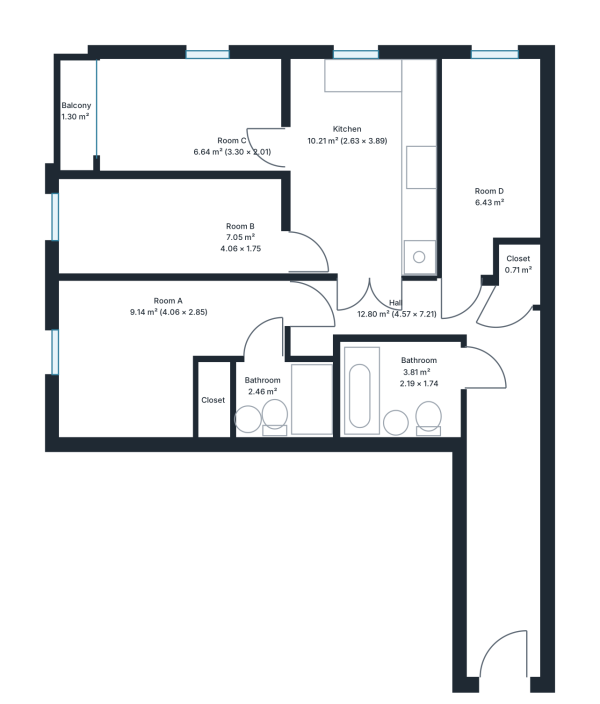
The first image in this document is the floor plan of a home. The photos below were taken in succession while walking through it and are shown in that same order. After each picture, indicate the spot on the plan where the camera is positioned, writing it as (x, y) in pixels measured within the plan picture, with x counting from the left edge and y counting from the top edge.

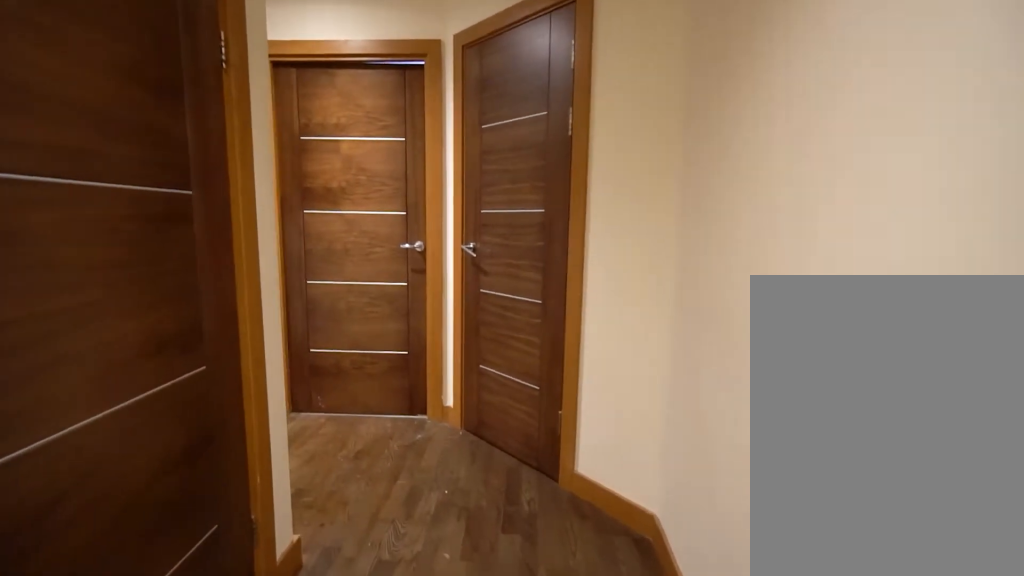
(506, 396)
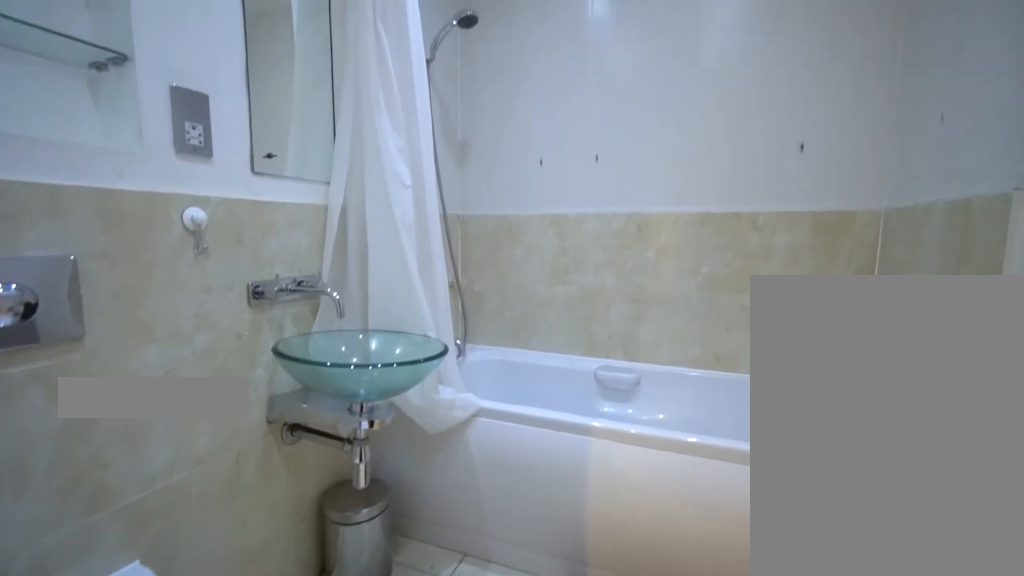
(435, 375)
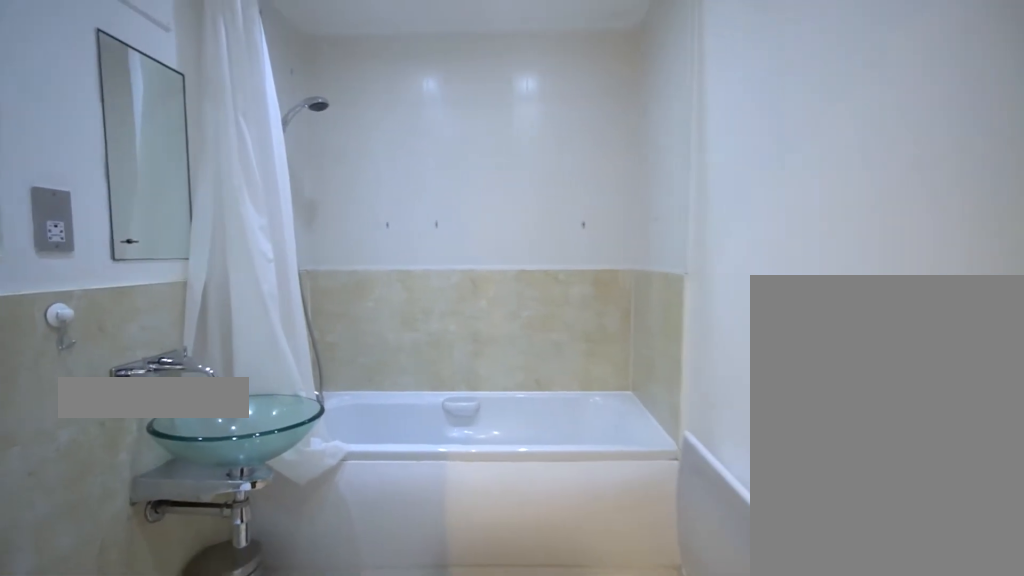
(435, 375)
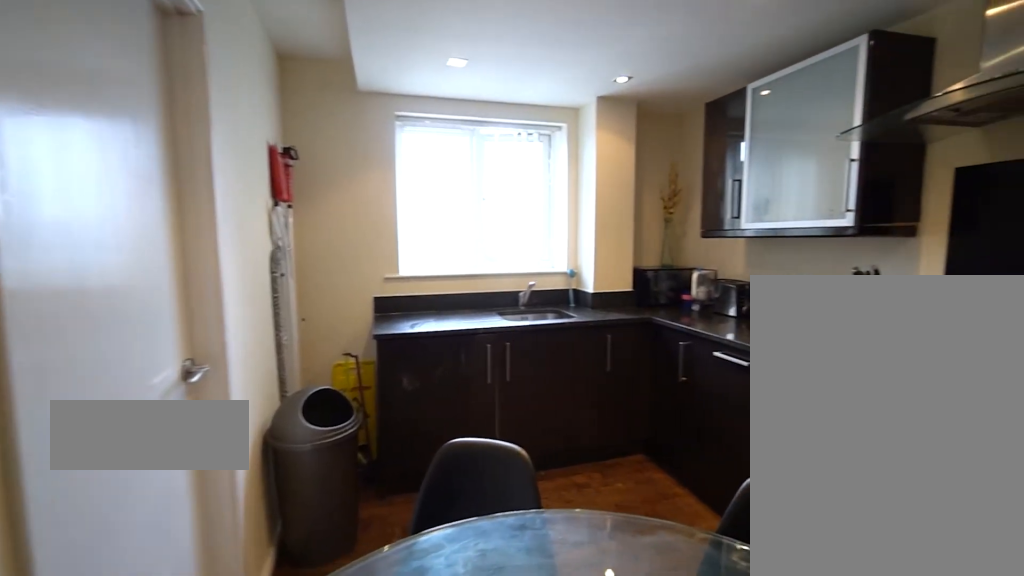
(316, 238)
